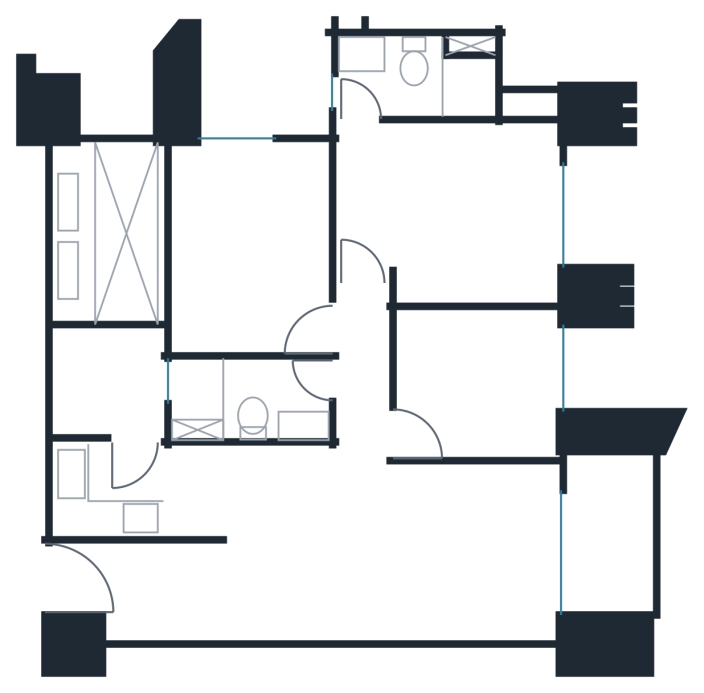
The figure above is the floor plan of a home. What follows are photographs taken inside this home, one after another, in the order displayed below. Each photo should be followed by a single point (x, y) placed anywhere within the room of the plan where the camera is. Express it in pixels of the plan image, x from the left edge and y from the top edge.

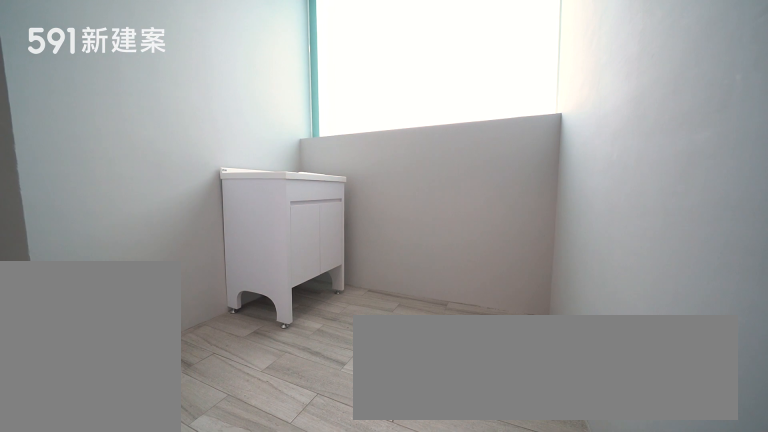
(104, 384)
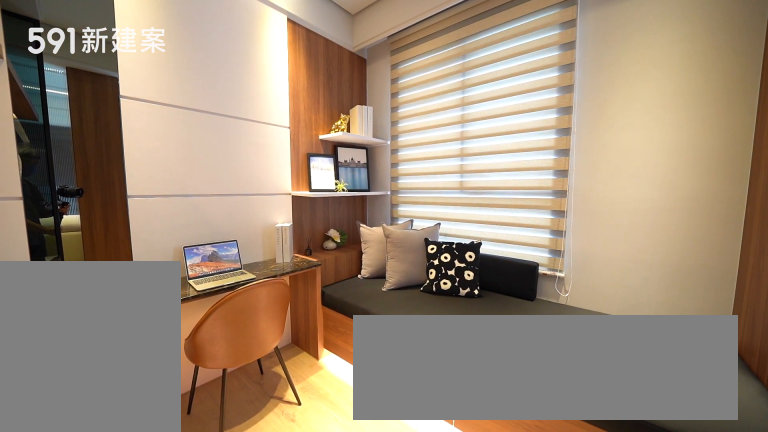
(480, 383)
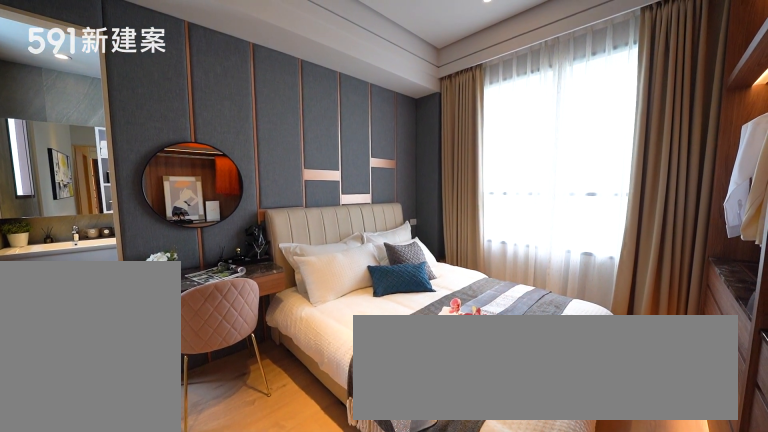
(453, 207)
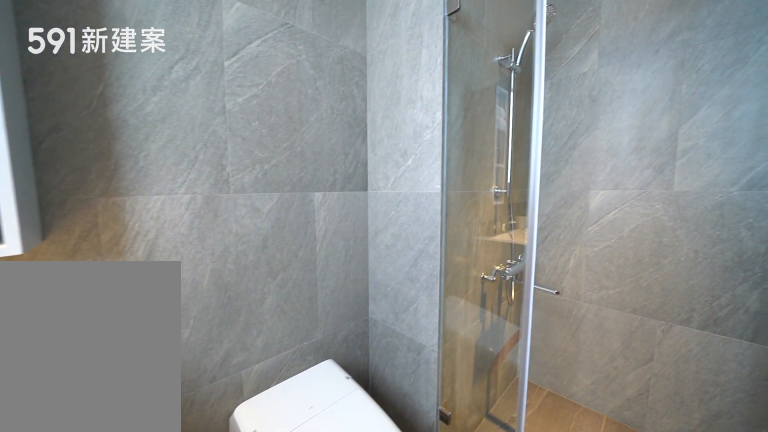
(416, 72)
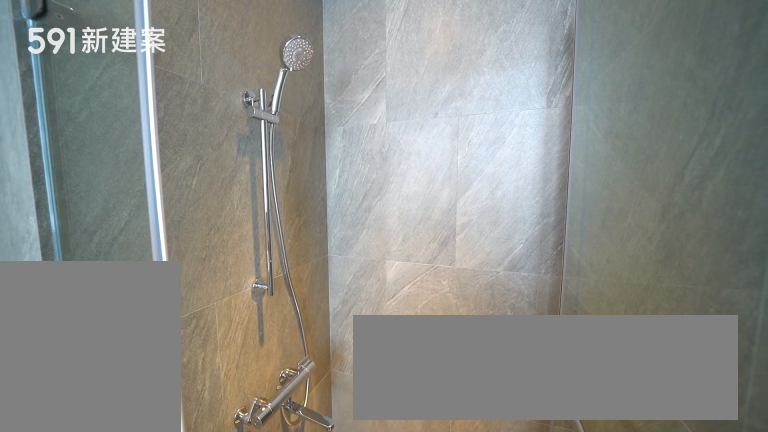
(416, 72)
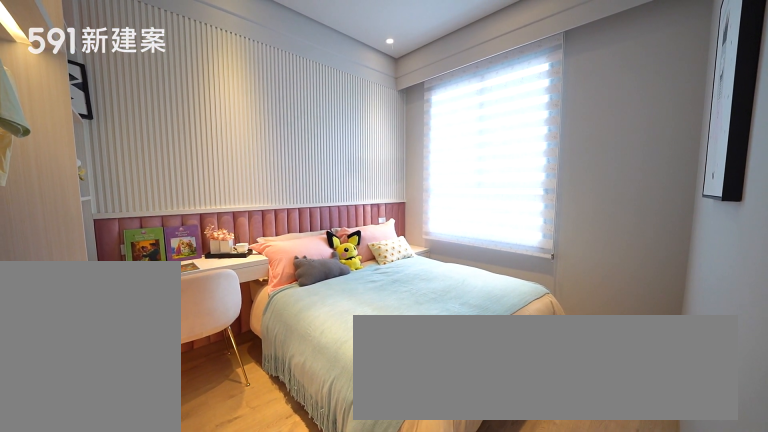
(249, 237)
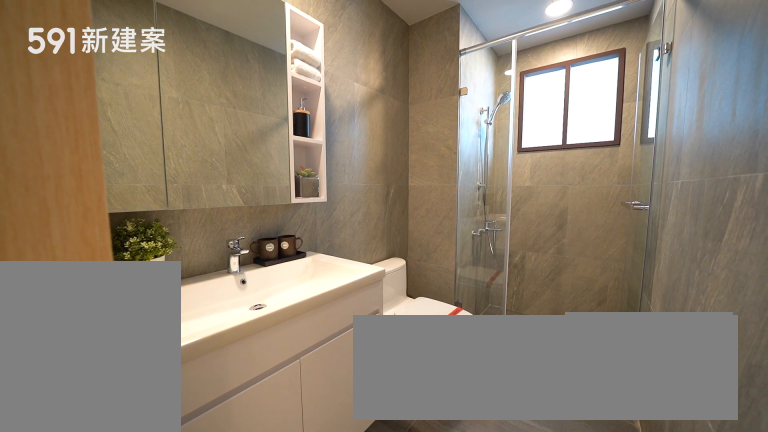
(245, 399)
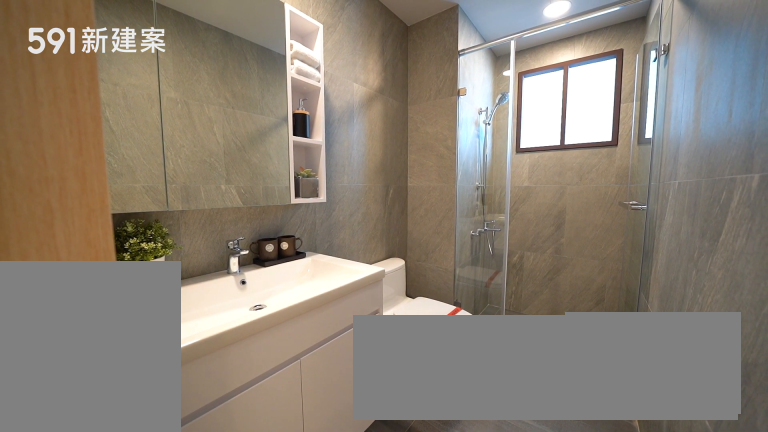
(245, 399)
